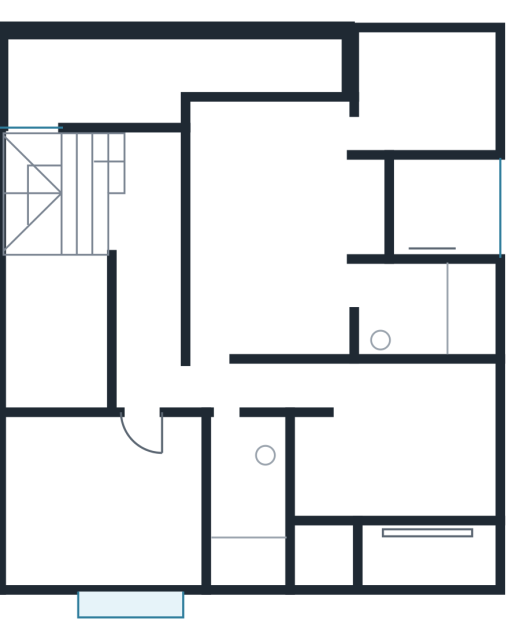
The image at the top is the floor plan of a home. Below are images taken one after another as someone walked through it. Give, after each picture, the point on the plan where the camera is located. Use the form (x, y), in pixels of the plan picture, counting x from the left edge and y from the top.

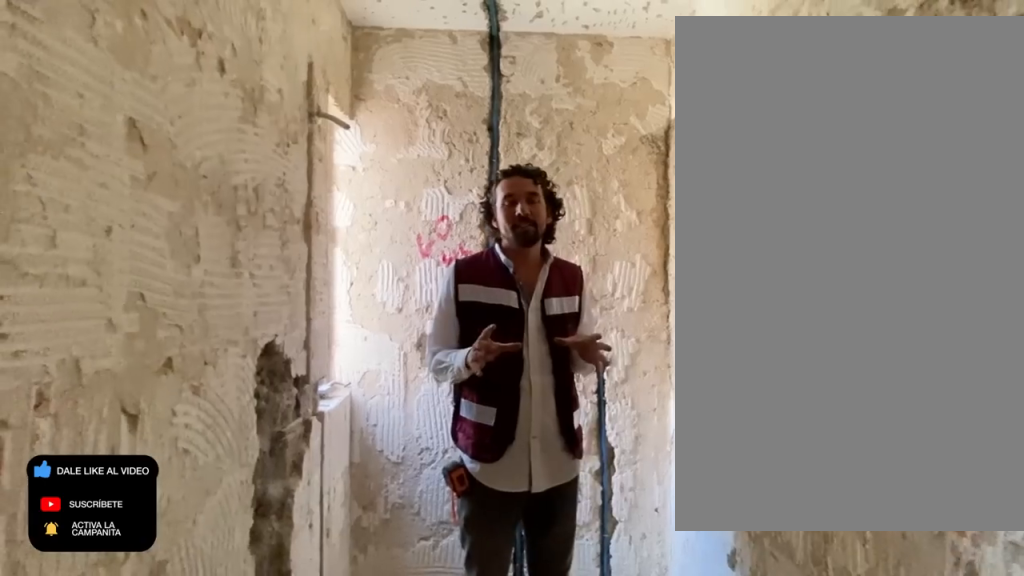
(230, 423)
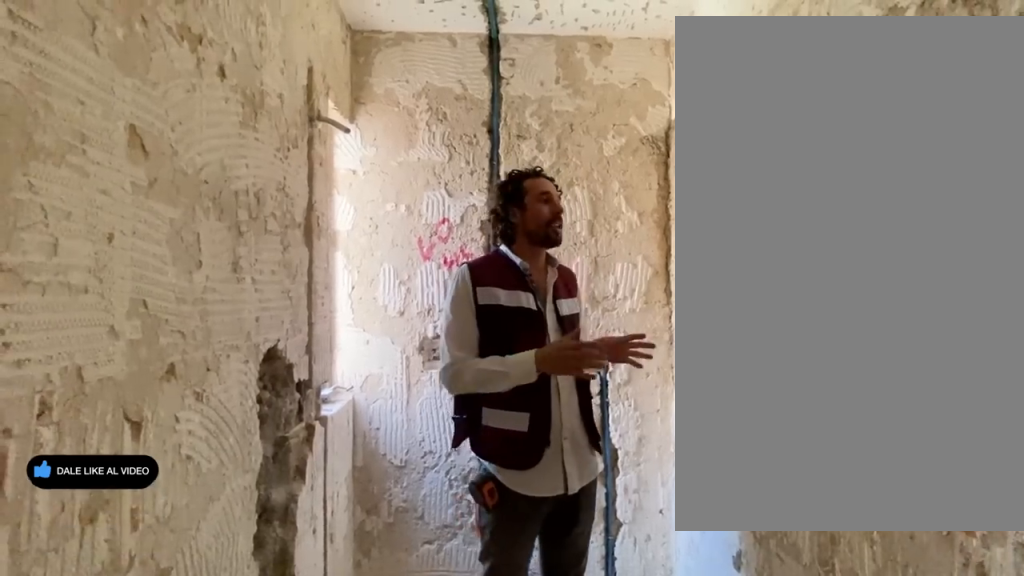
(230, 422)
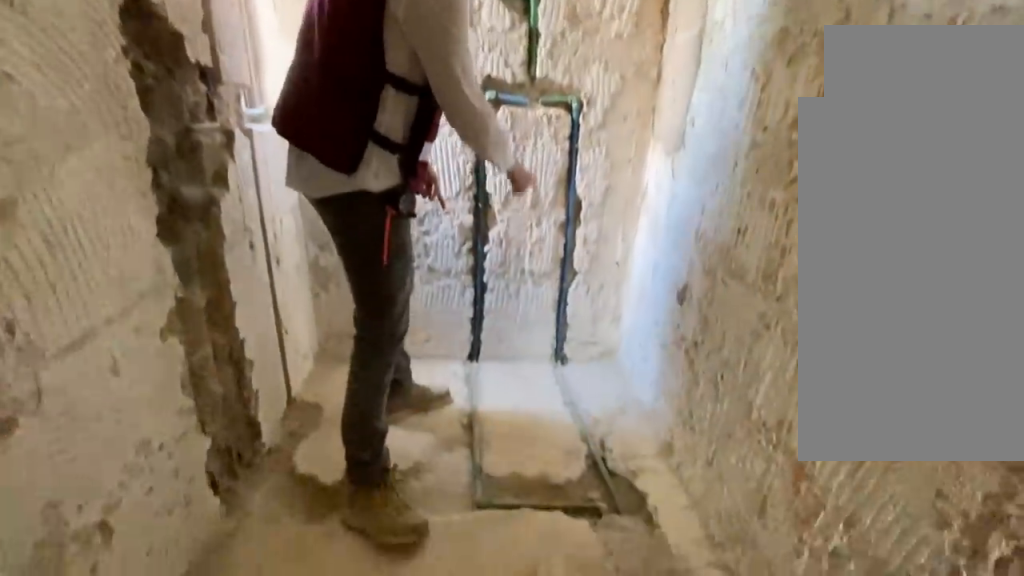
(230, 434)
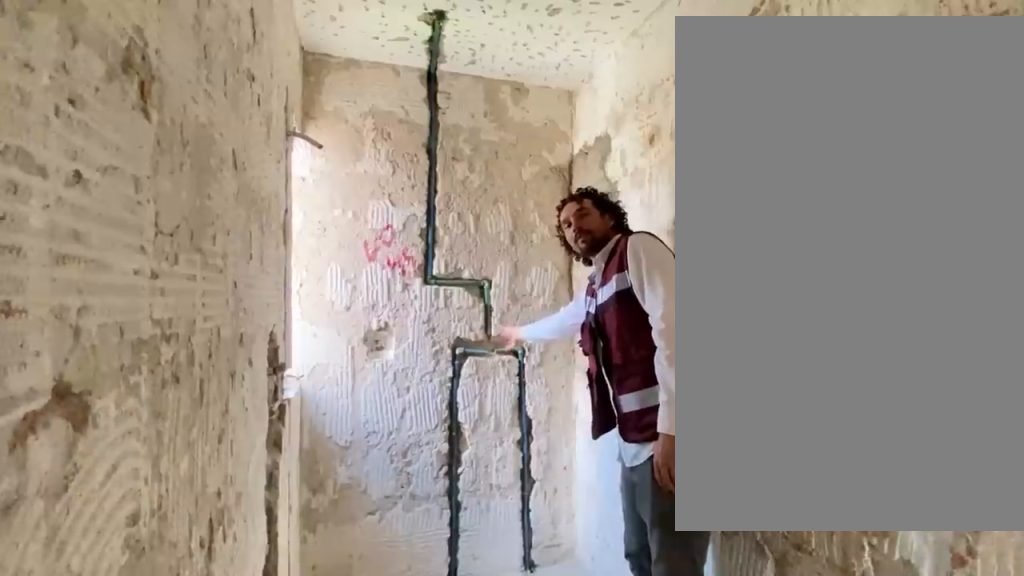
(234, 438)
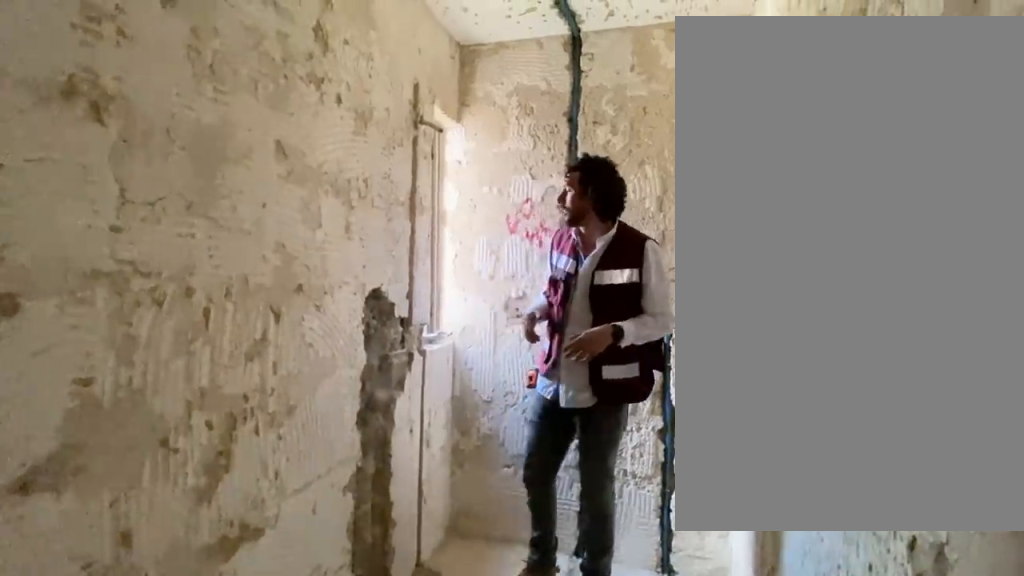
(226, 493)
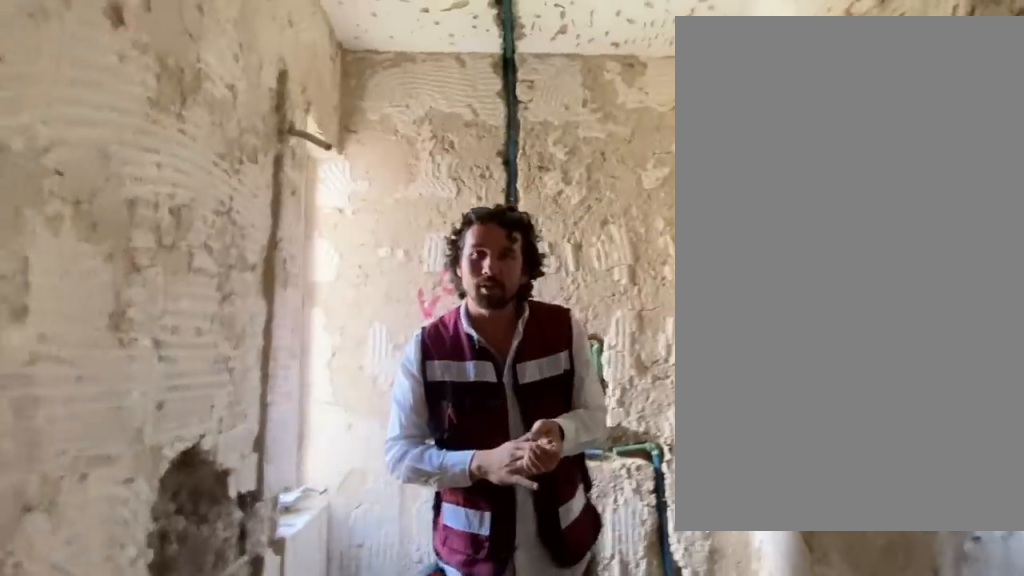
(240, 501)
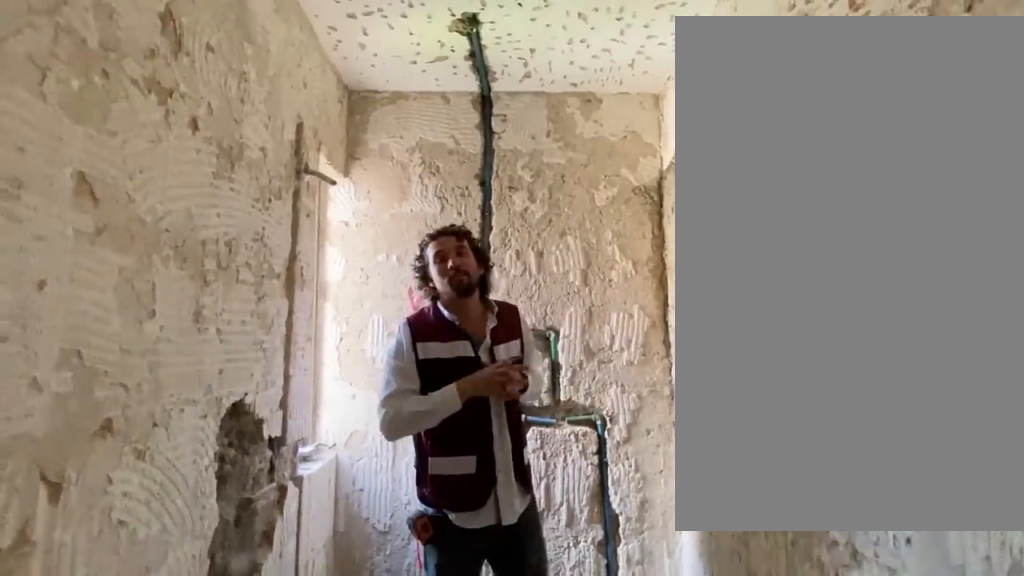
(238, 498)
